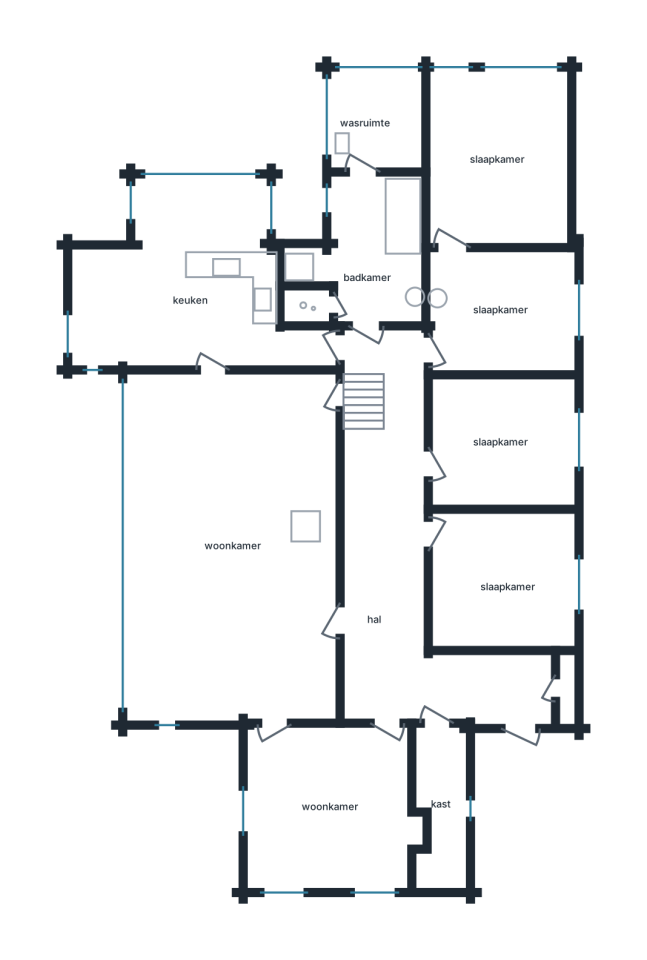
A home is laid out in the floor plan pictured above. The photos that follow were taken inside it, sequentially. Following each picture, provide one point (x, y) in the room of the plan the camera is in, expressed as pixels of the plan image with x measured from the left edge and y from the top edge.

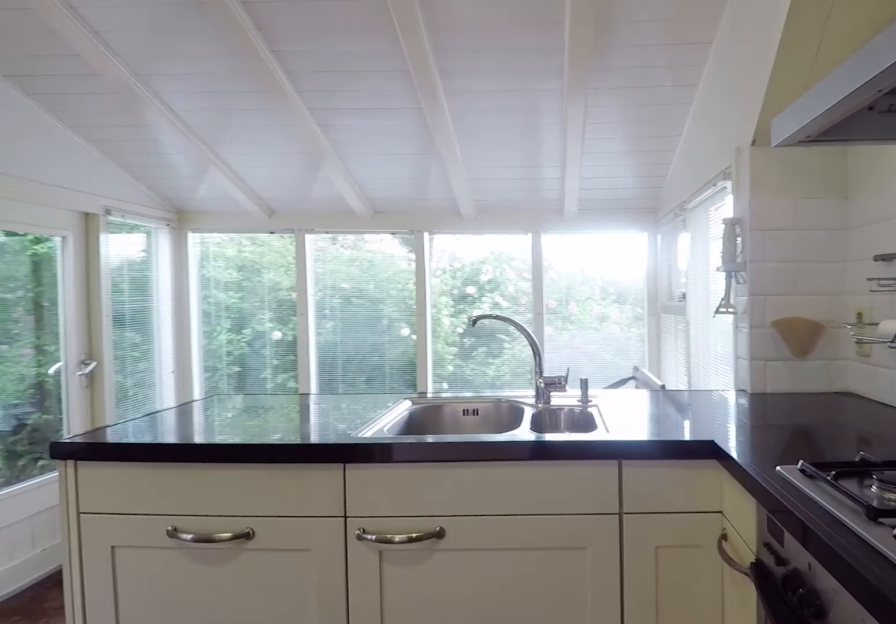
(191, 285)
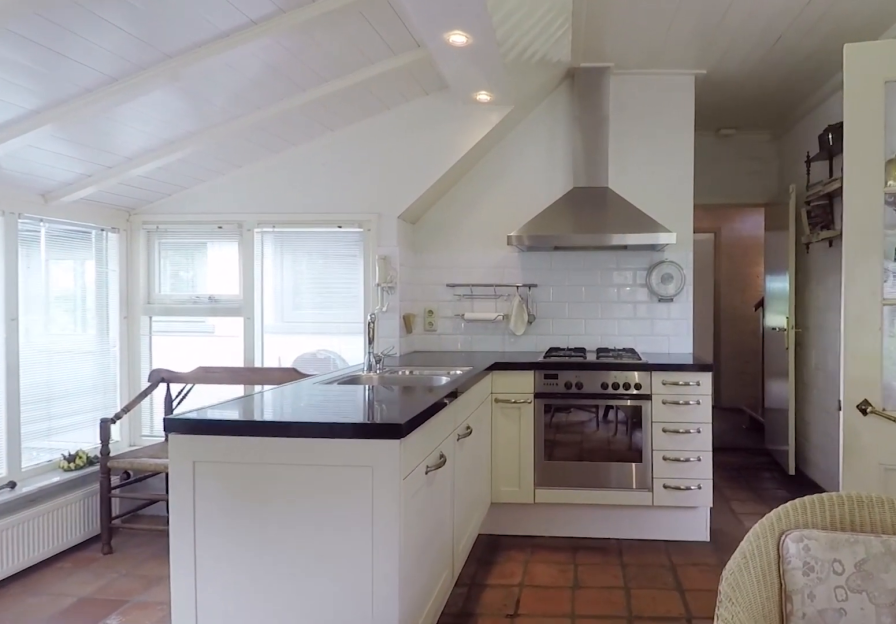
(191, 285)
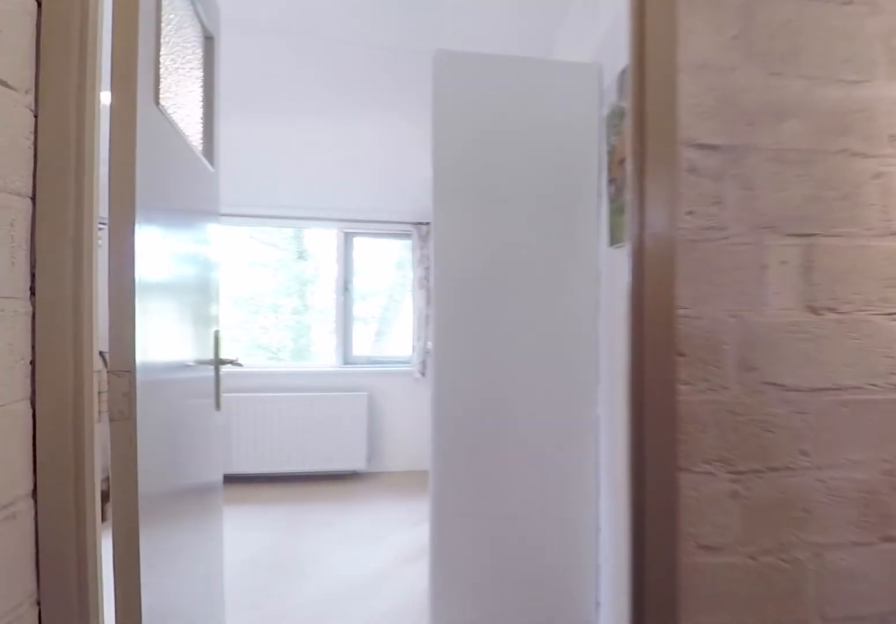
(409, 568)
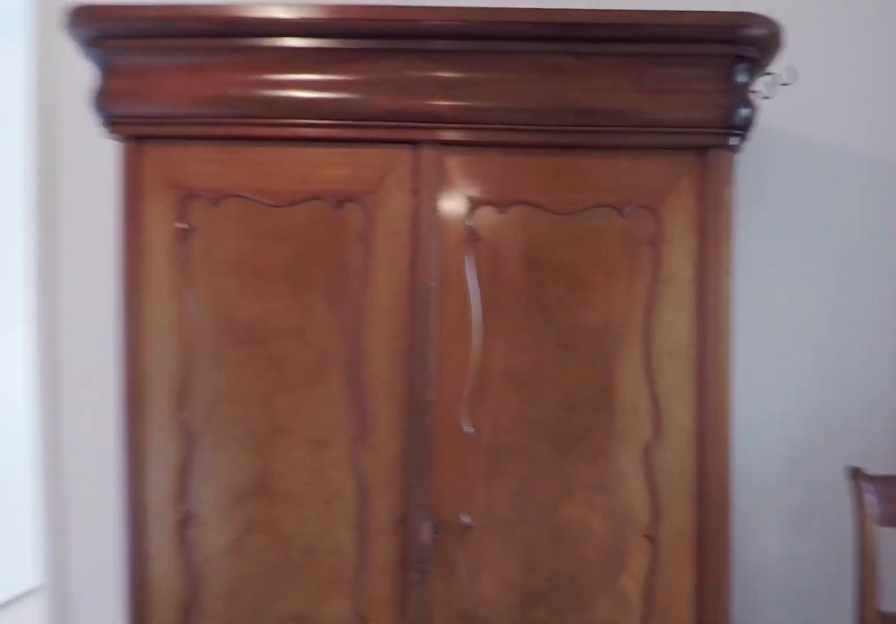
(501, 311)
